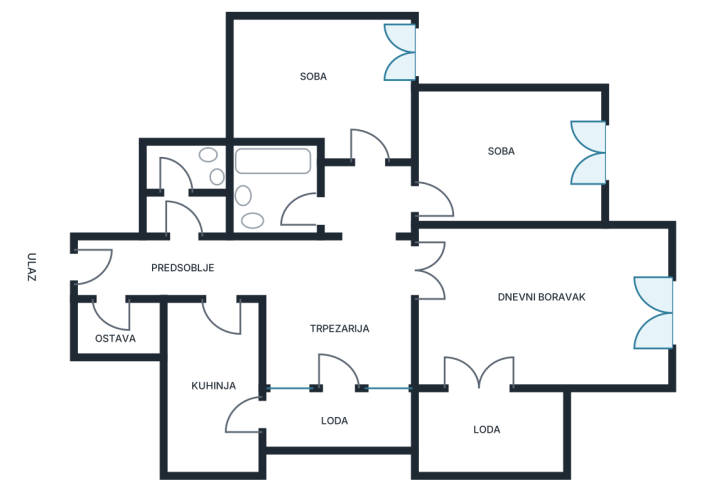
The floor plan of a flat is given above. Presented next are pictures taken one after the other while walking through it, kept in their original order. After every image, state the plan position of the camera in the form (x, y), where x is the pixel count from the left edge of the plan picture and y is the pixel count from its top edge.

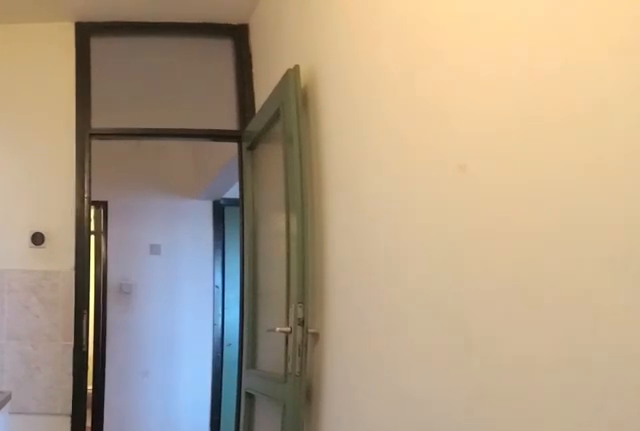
(215, 452)
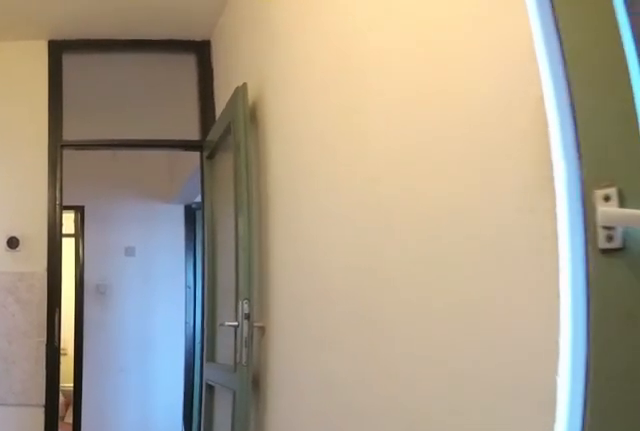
(217, 458)
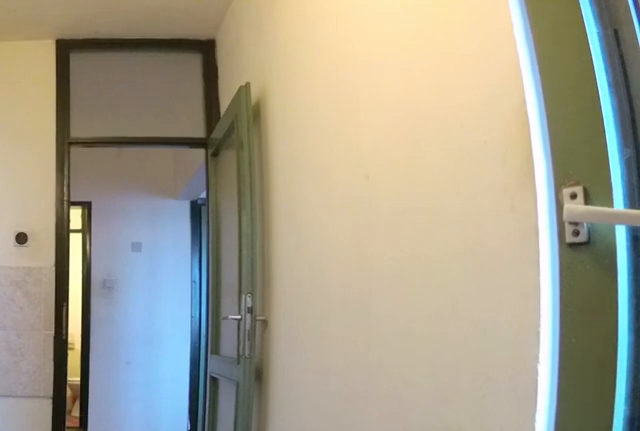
(220, 464)
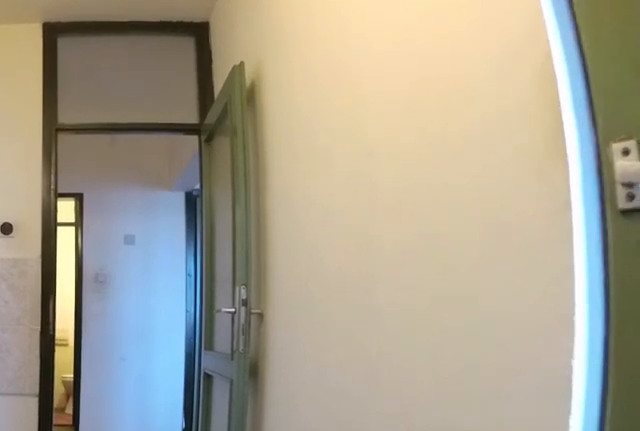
(220, 456)
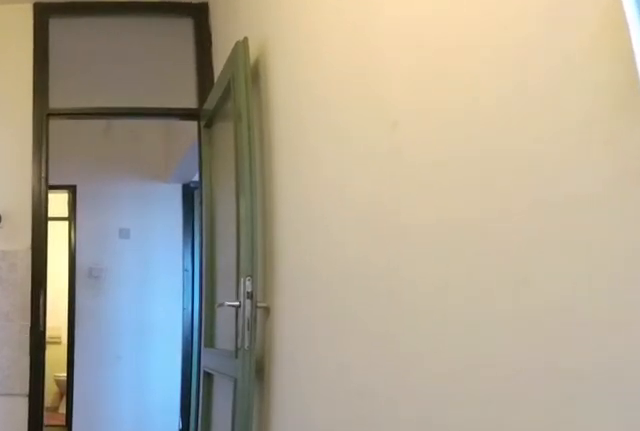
(220, 447)
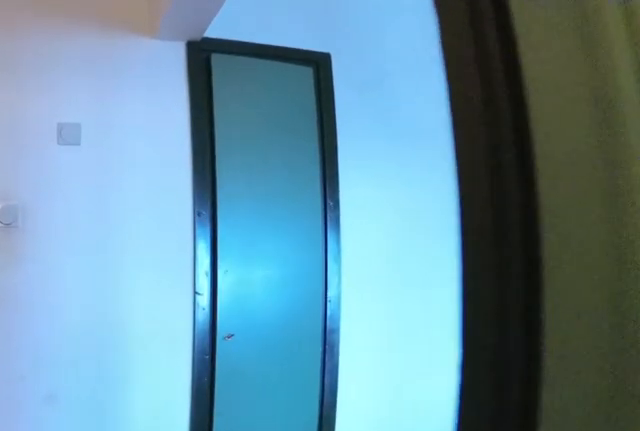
(220, 343)
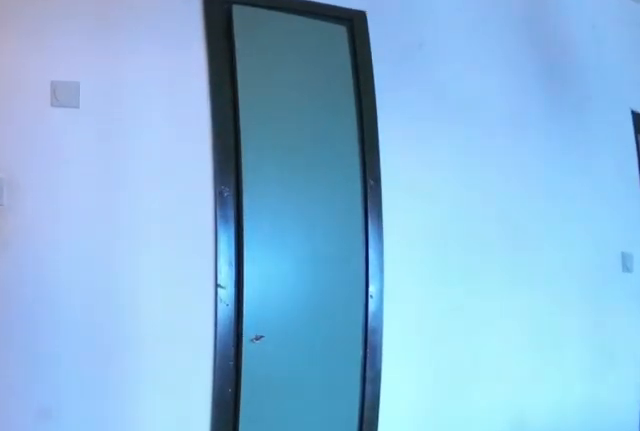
(220, 325)
